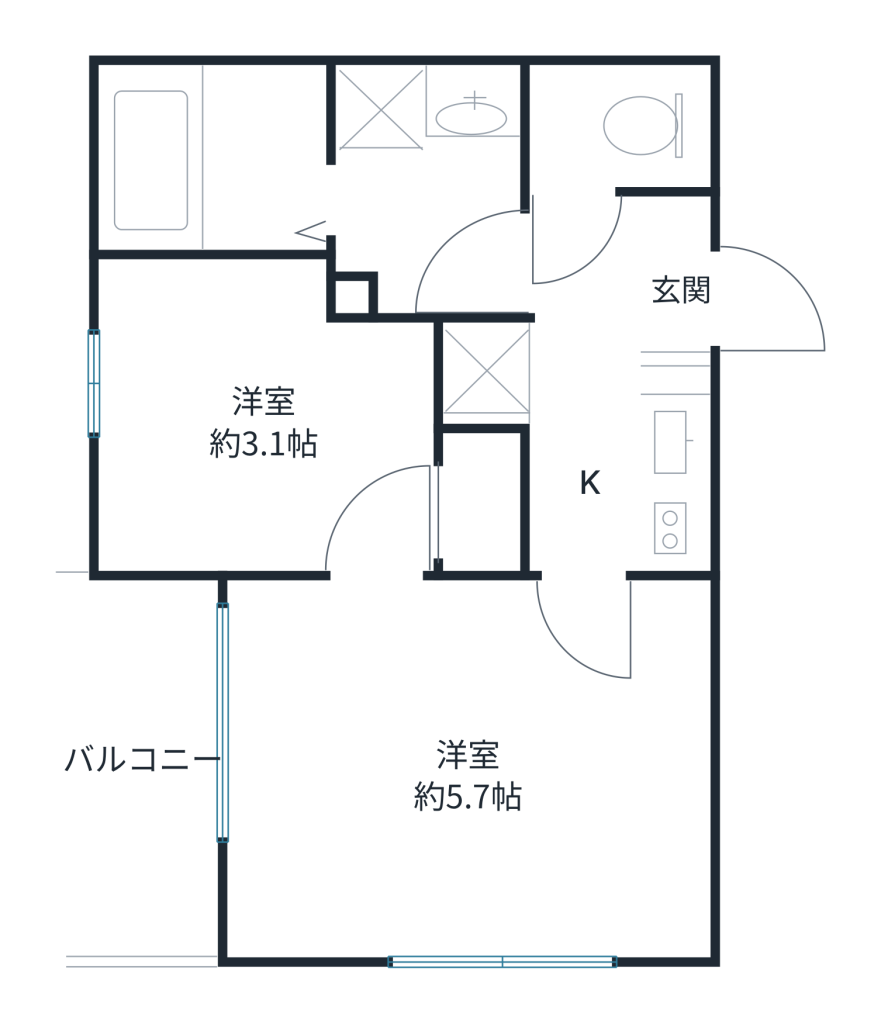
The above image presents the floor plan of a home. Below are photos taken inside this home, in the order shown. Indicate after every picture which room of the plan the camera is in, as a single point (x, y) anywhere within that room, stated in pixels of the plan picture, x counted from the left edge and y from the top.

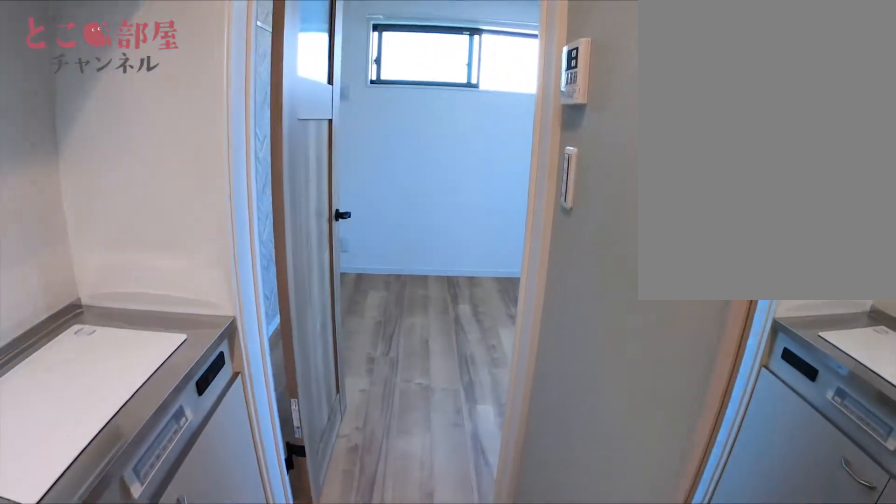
(586, 345)
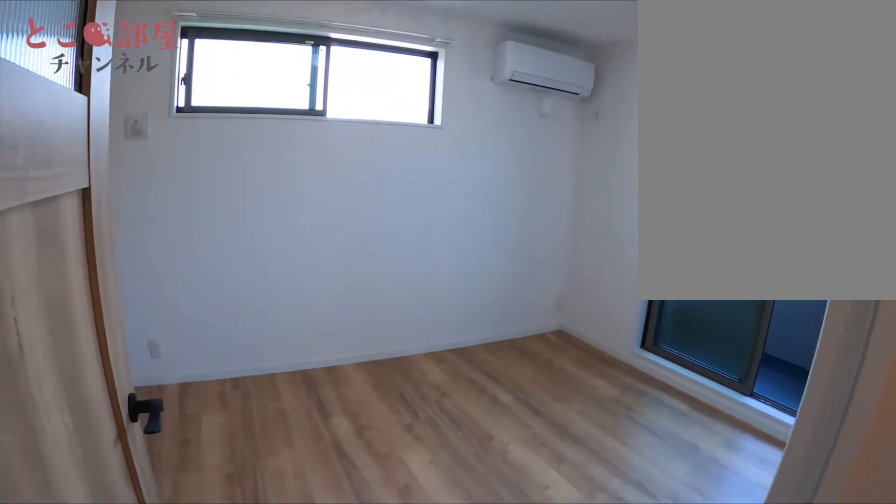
(466, 856)
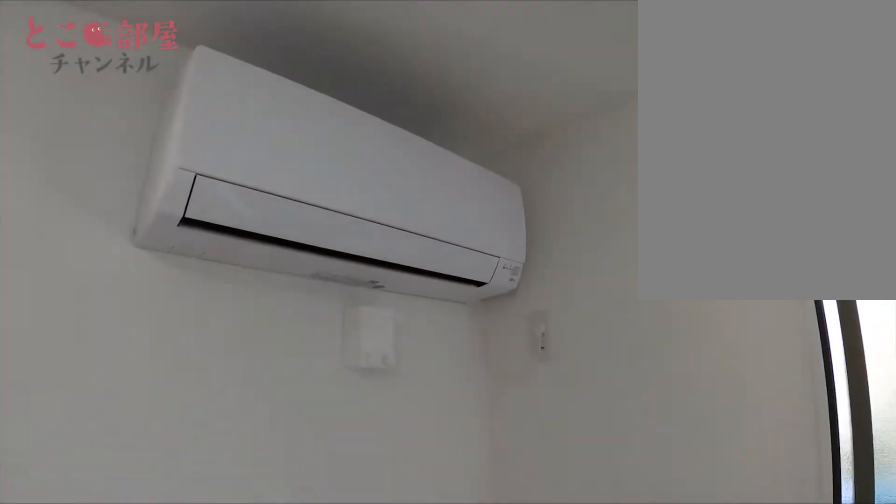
(466, 856)
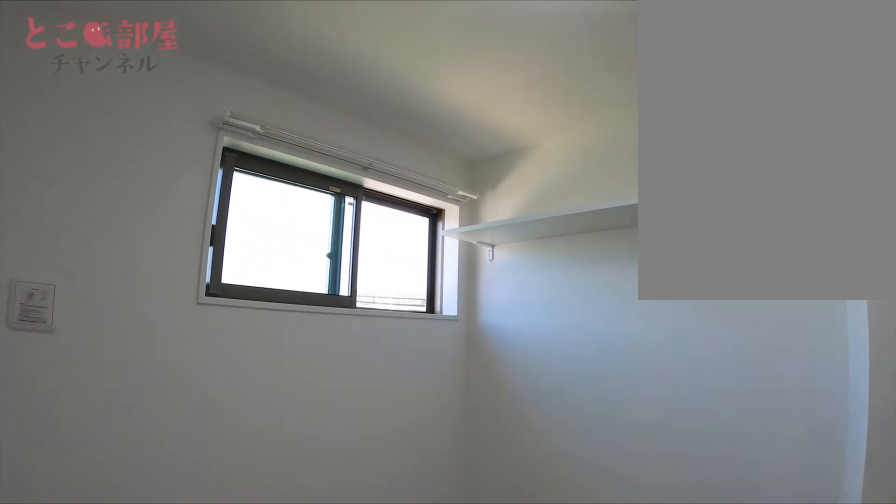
(267, 505)
